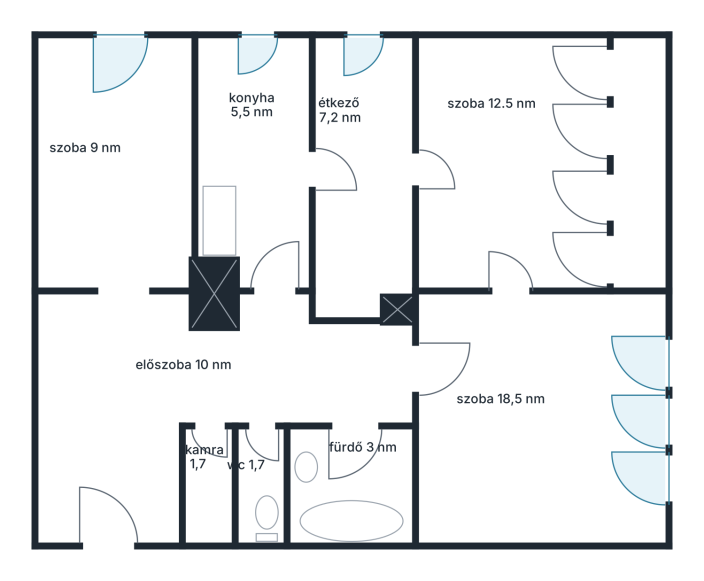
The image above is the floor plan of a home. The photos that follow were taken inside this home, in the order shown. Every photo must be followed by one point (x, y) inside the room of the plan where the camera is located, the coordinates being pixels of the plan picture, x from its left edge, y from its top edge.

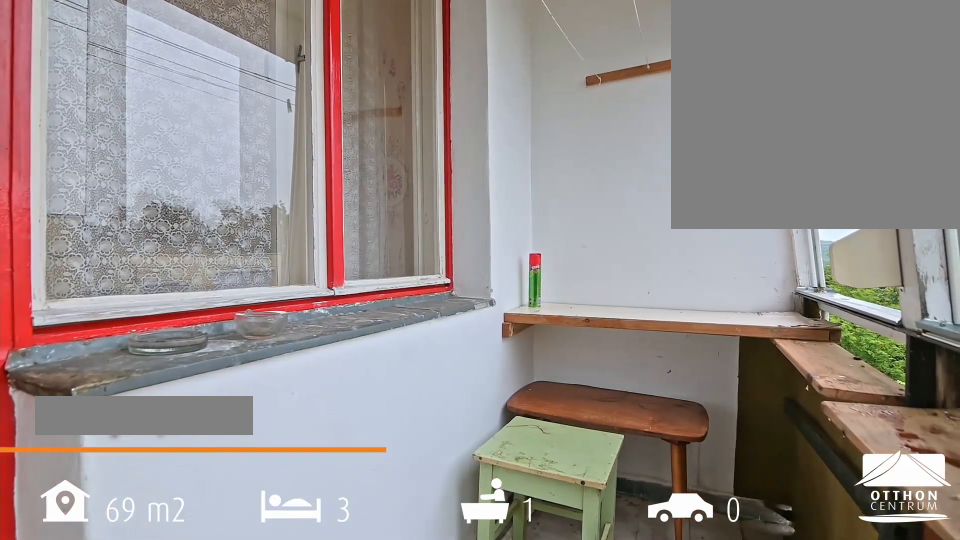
(639, 161)
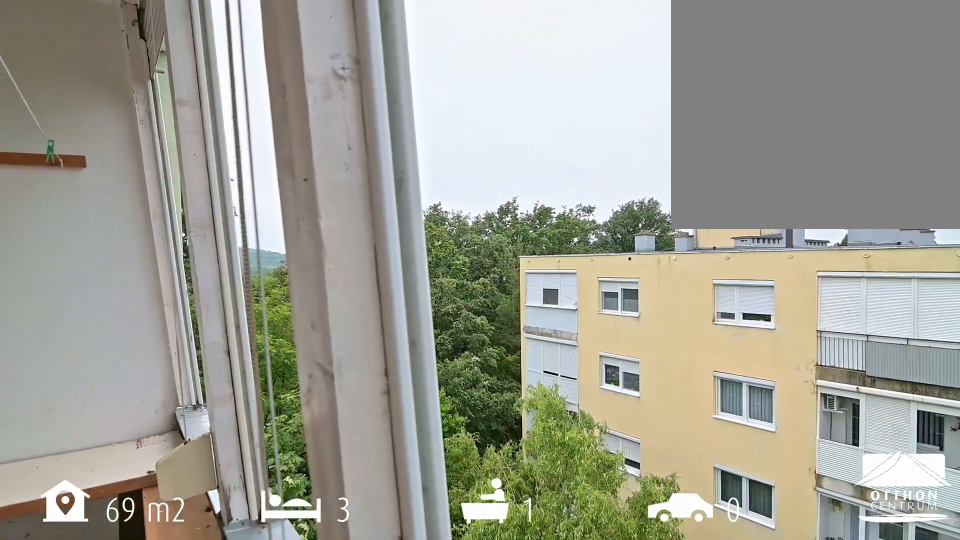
(639, 161)
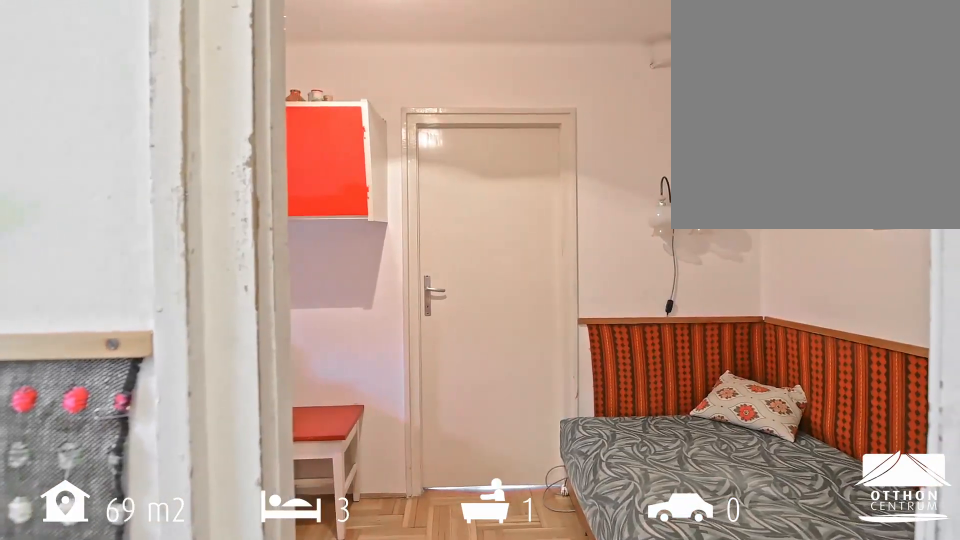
(323, 172)
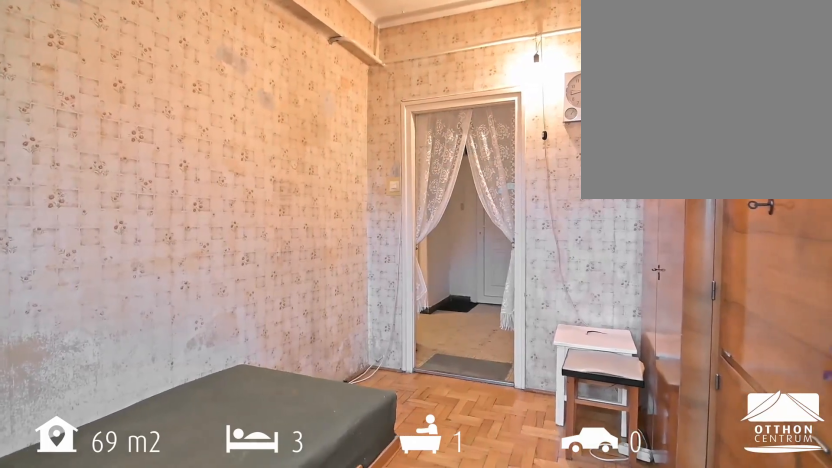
(112, 172)
